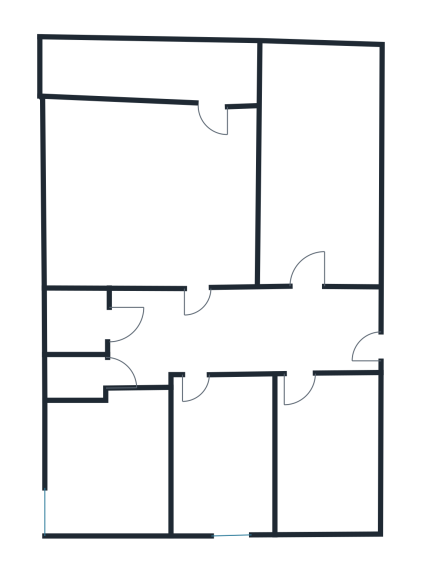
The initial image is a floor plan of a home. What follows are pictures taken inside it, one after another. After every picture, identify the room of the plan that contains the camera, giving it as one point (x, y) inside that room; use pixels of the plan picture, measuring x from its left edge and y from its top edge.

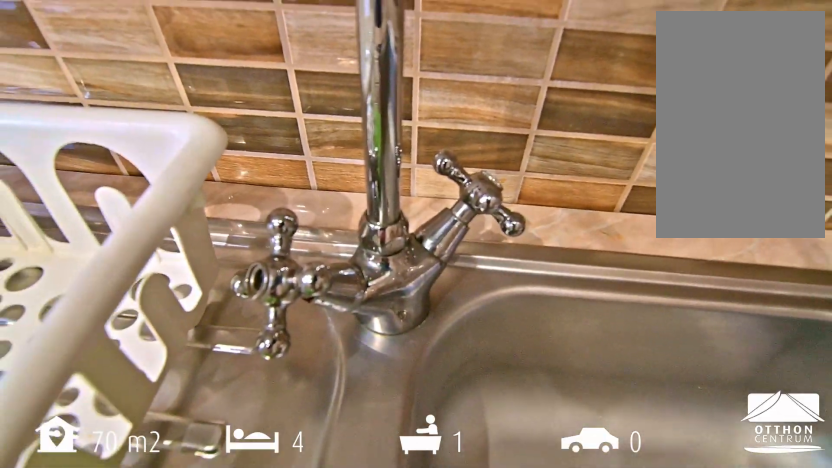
(108, 468)
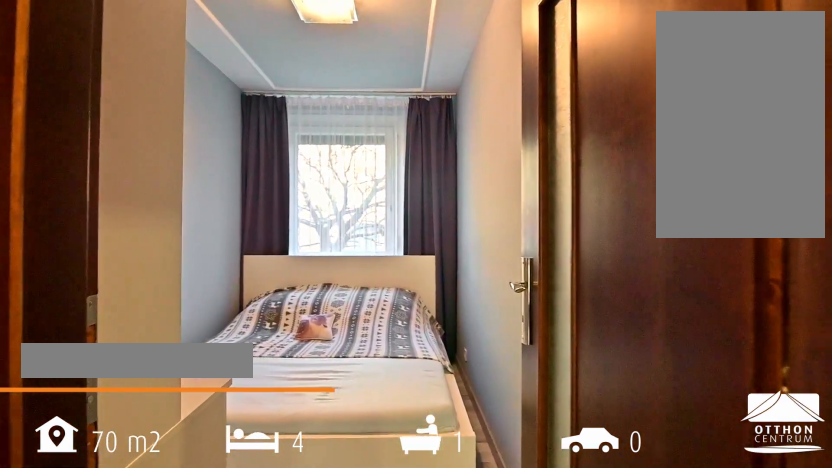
(224, 460)
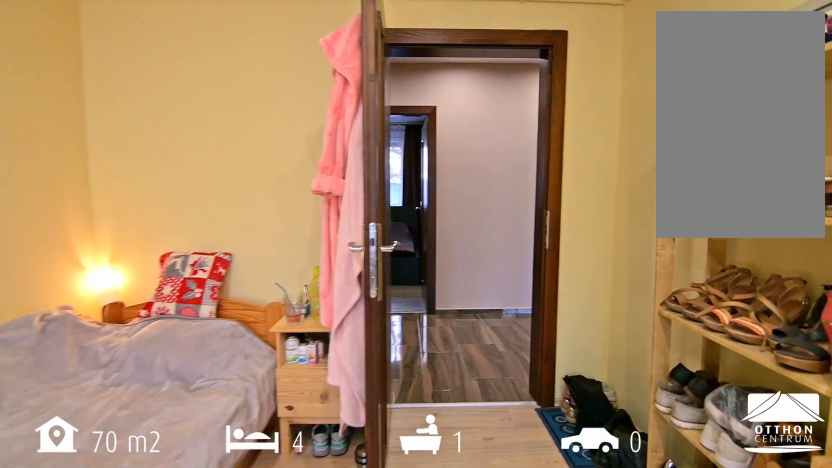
(319, 171)
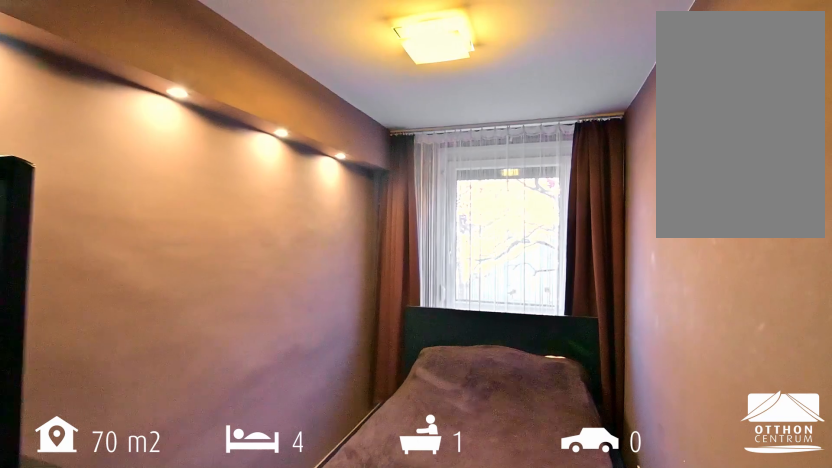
(329, 452)
